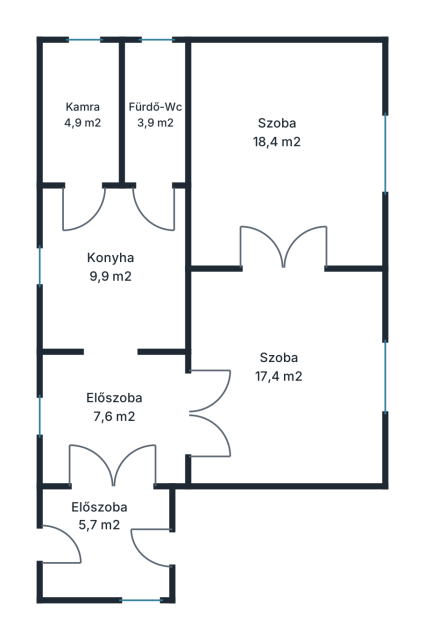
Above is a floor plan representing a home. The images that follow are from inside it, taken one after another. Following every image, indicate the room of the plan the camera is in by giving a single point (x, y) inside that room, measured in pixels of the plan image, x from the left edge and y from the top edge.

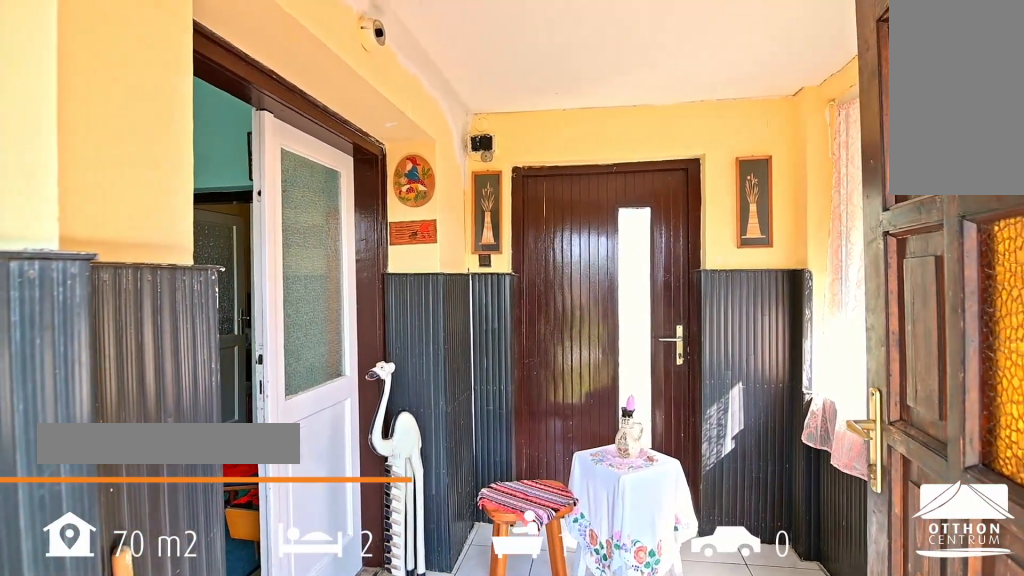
(104, 543)
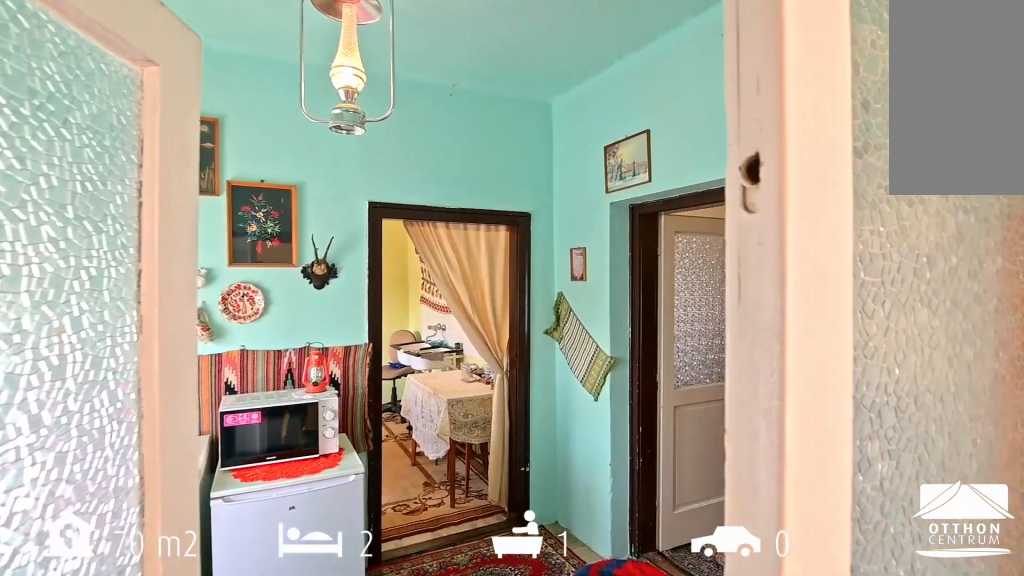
(116, 425)
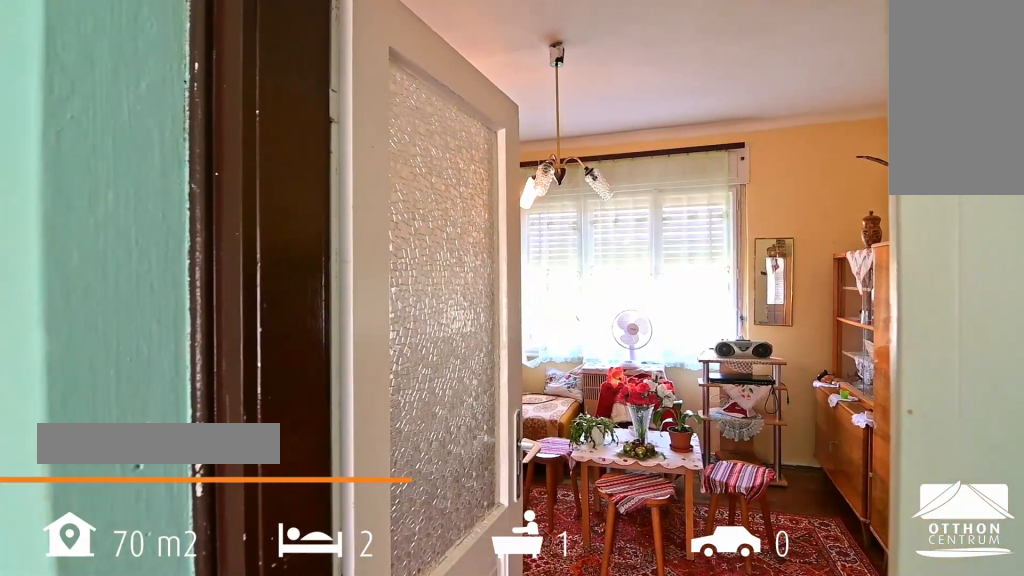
(287, 373)
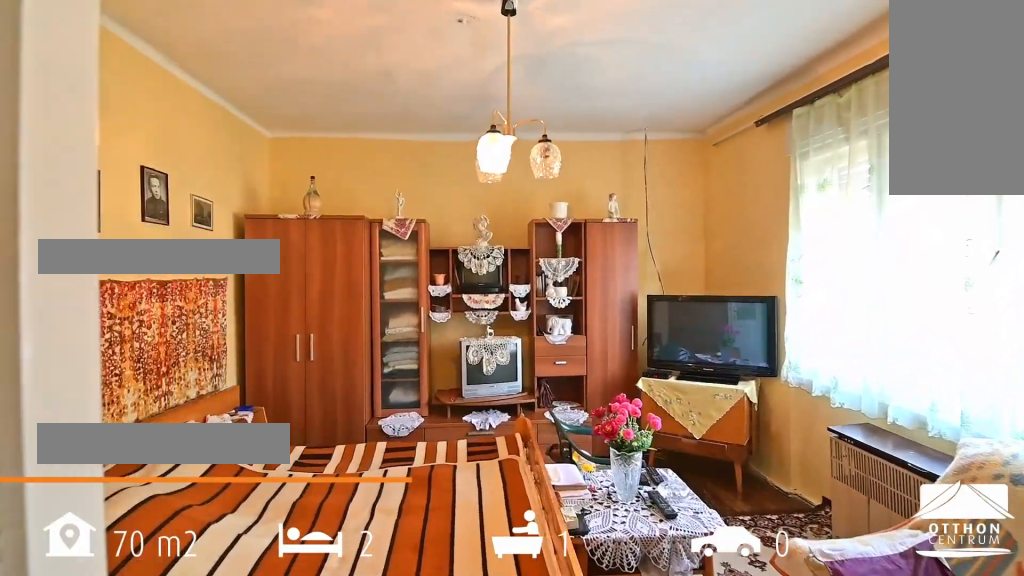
(287, 152)
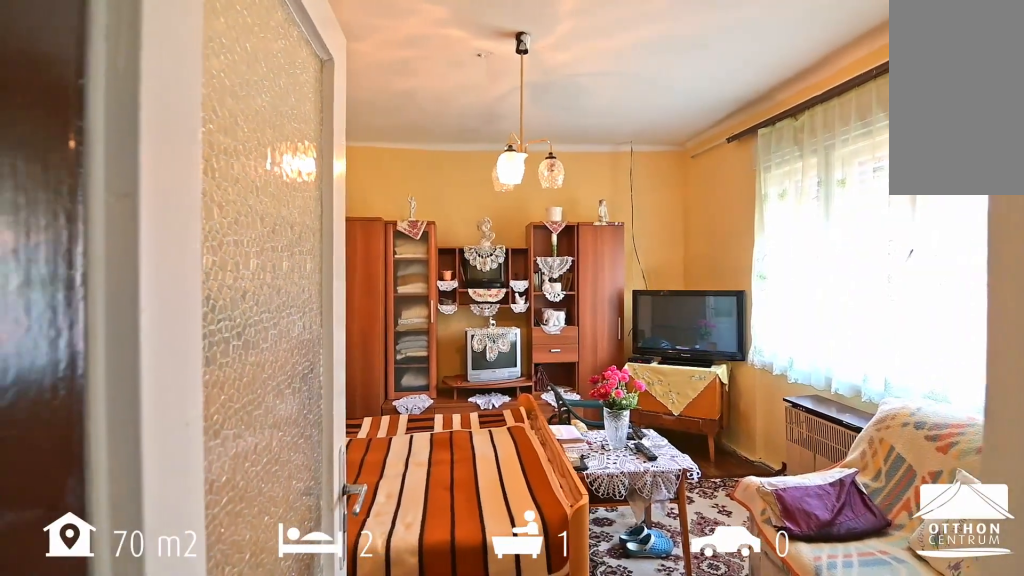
(287, 152)
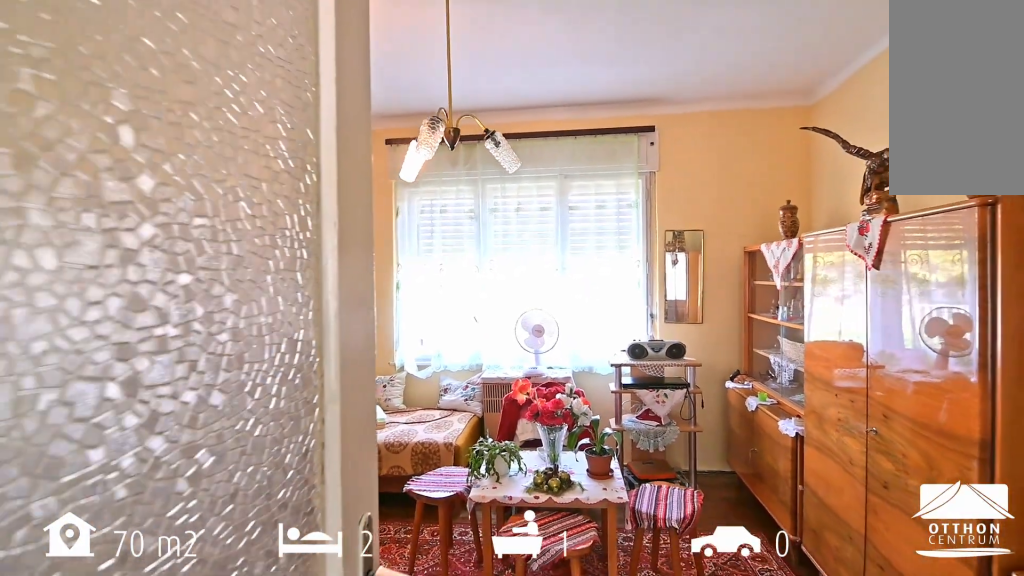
(287, 373)
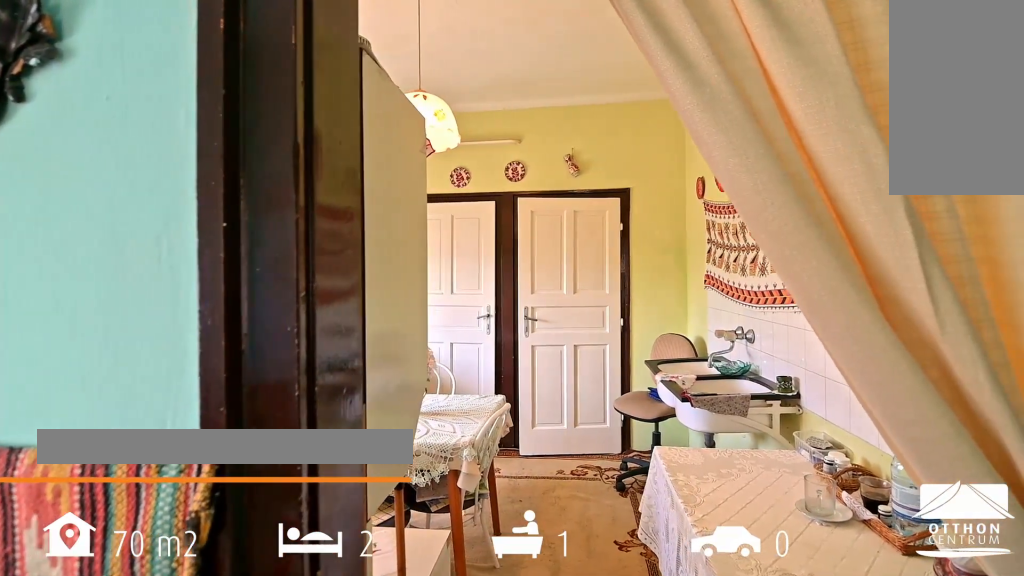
(116, 270)
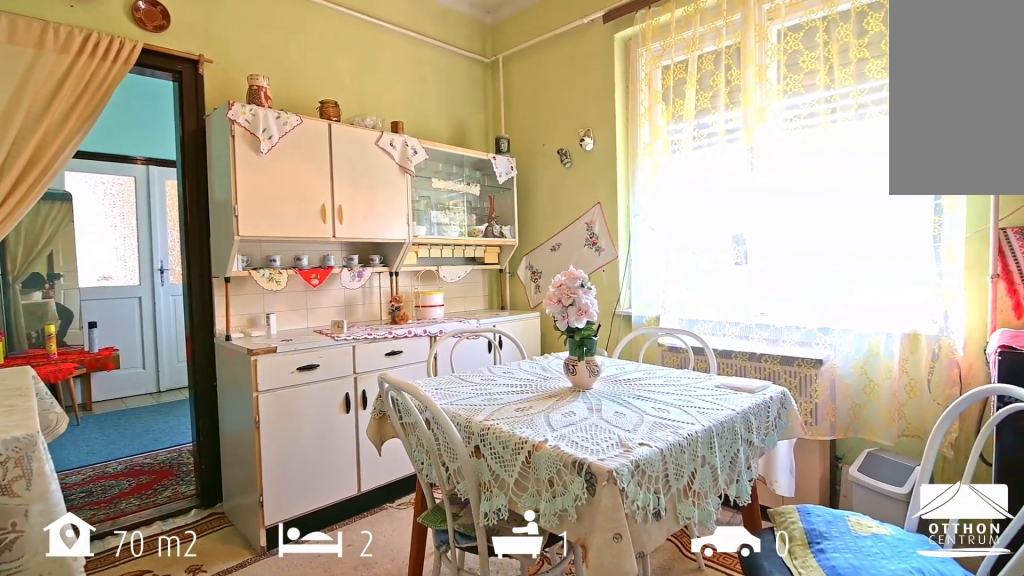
(116, 271)
